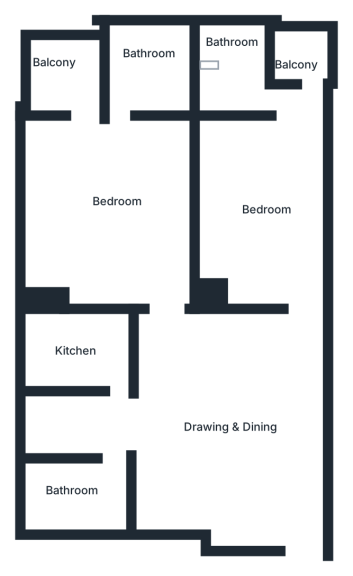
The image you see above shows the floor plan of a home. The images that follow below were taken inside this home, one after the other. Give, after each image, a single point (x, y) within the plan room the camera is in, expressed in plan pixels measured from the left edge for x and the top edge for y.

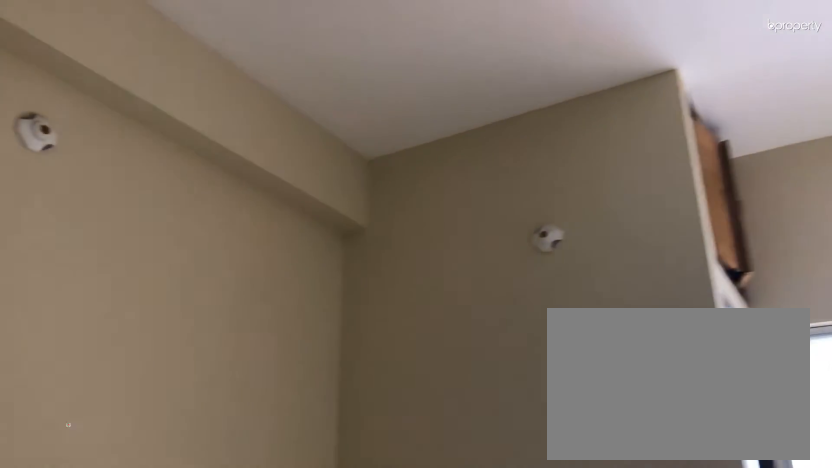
(277, 196)
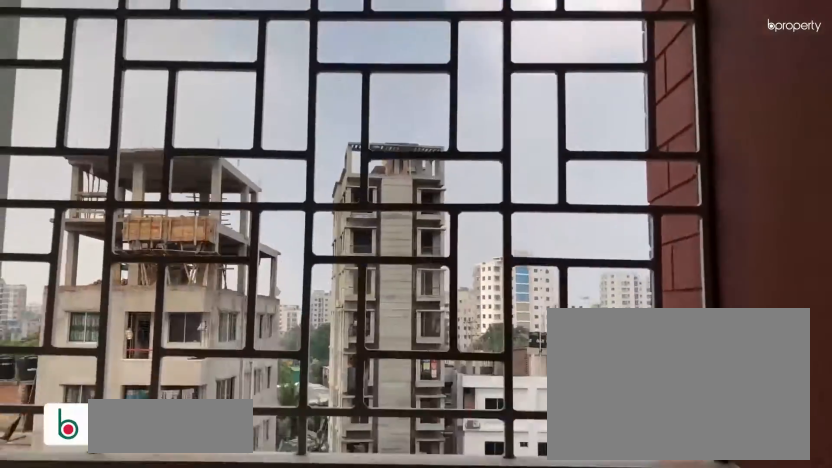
(300, 51)
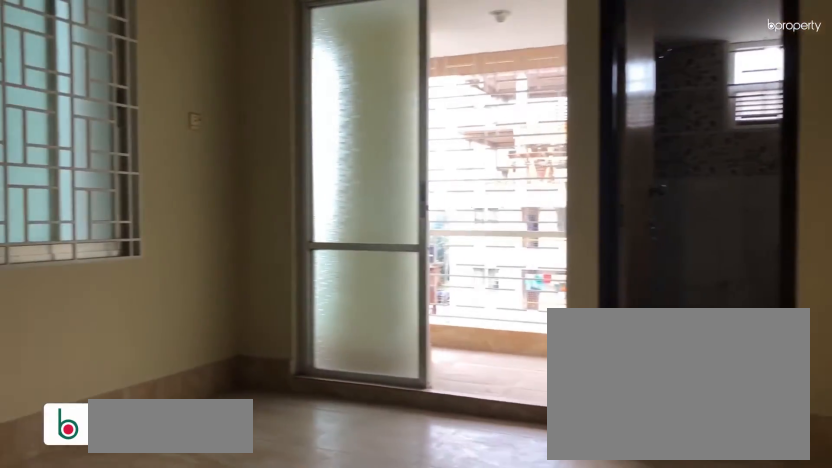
(104, 191)
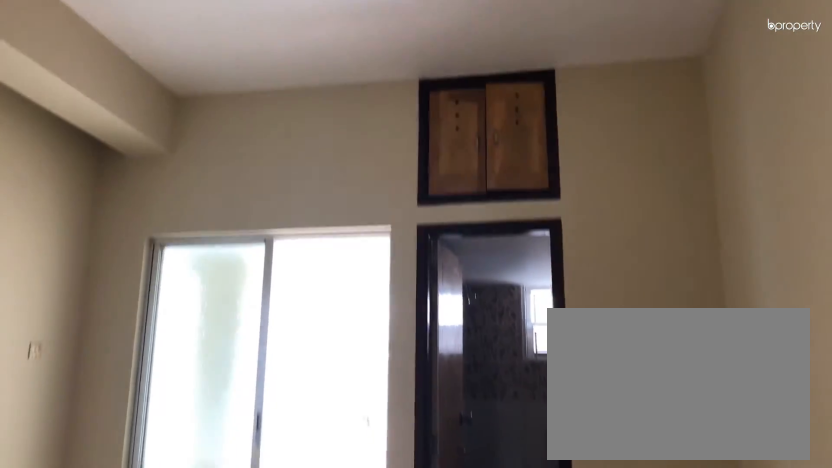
(104, 191)
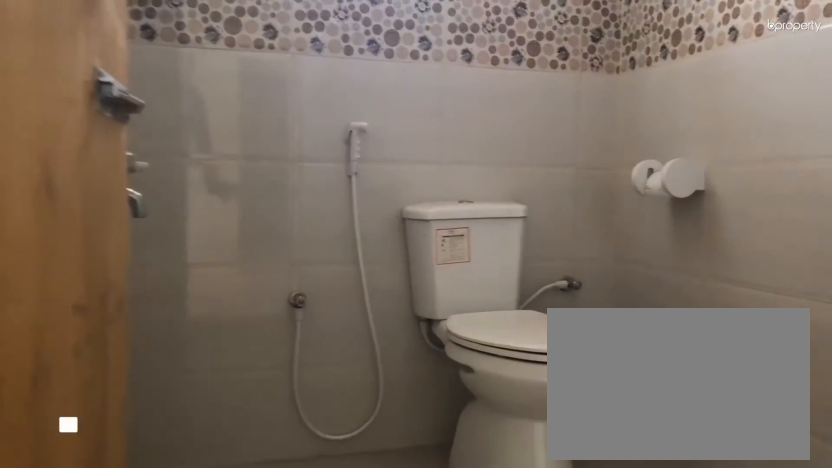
(120, 74)
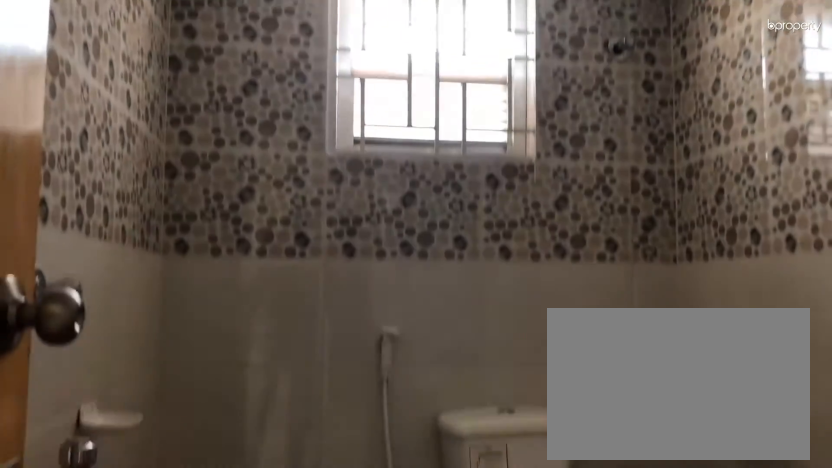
(120, 74)
